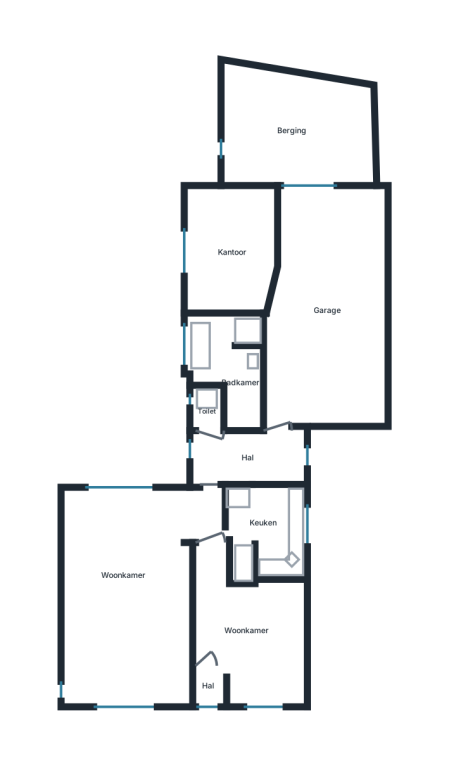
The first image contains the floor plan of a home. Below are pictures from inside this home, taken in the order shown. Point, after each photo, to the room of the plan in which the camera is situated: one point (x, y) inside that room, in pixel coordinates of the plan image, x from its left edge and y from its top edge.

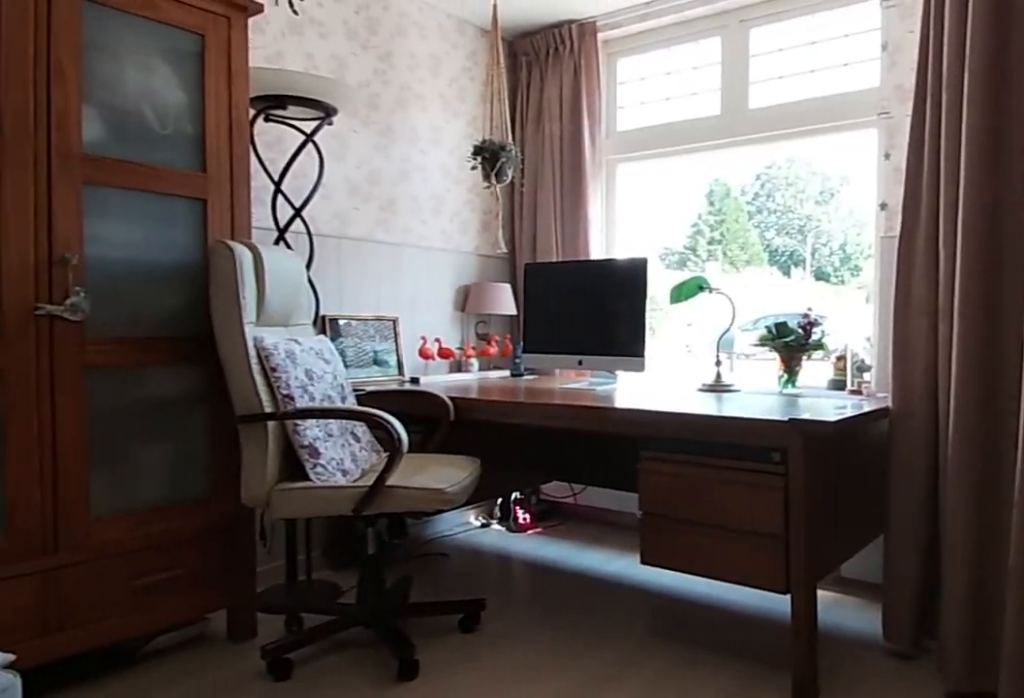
(248, 631)
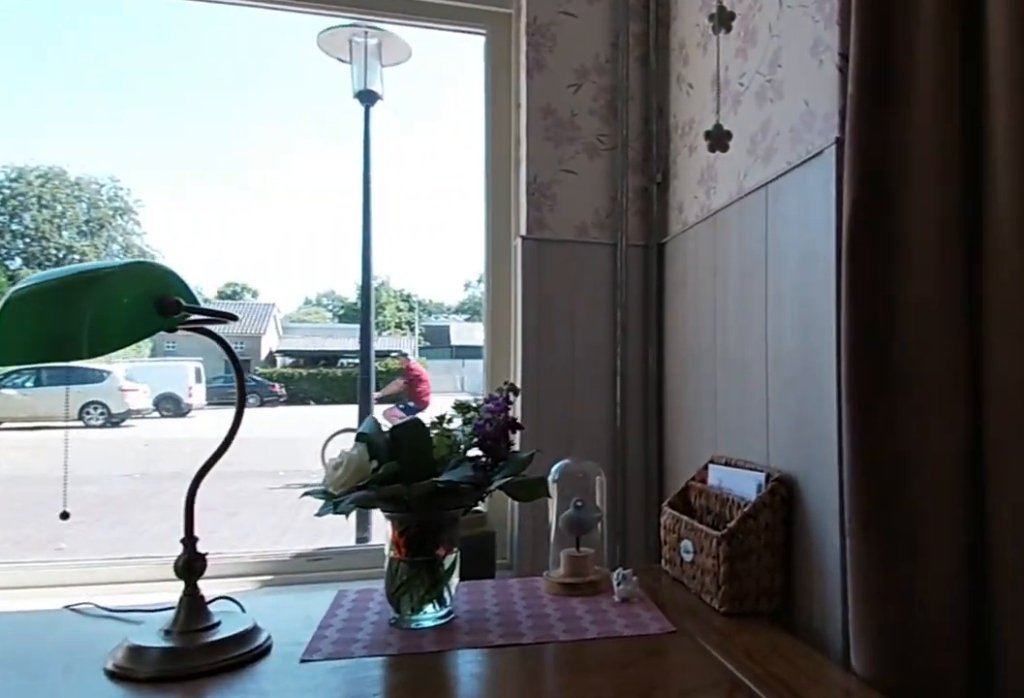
(248, 631)
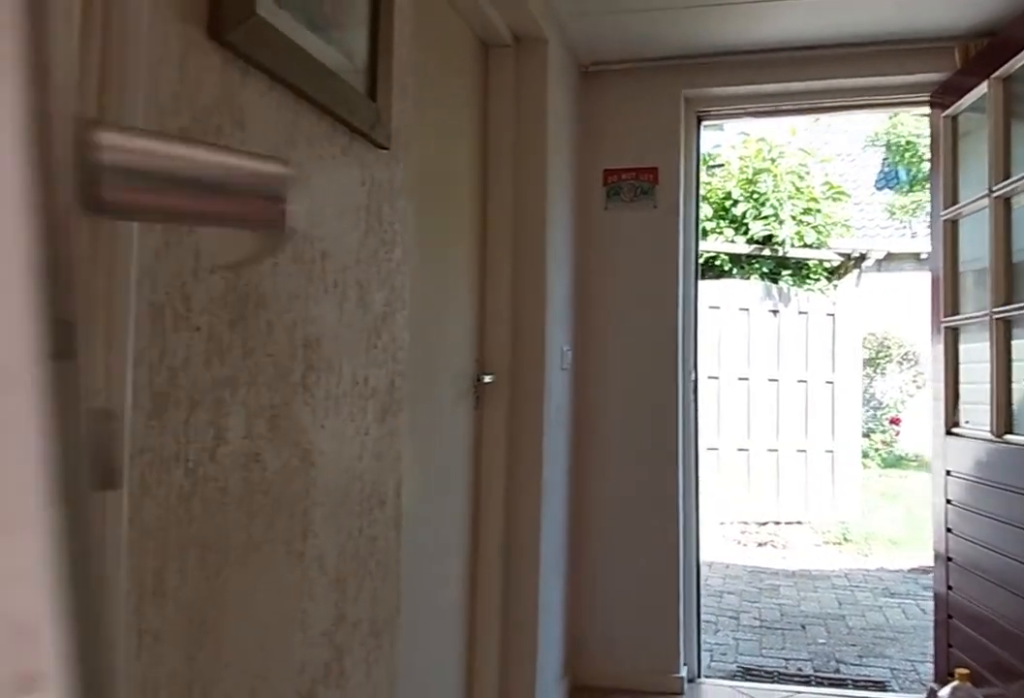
(247, 455)
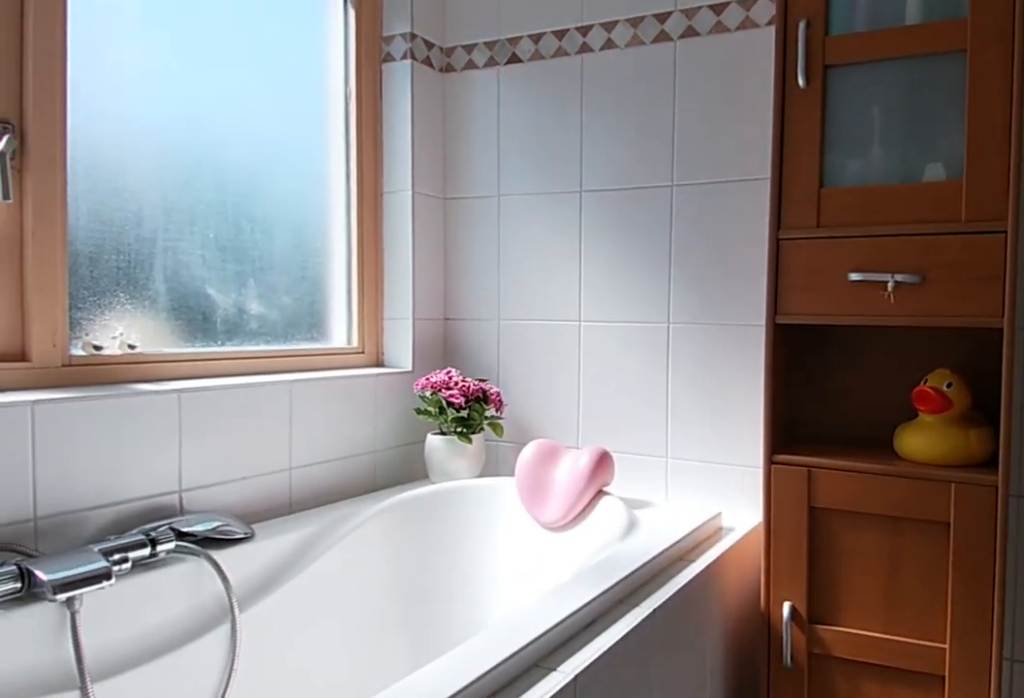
(228, 364)
